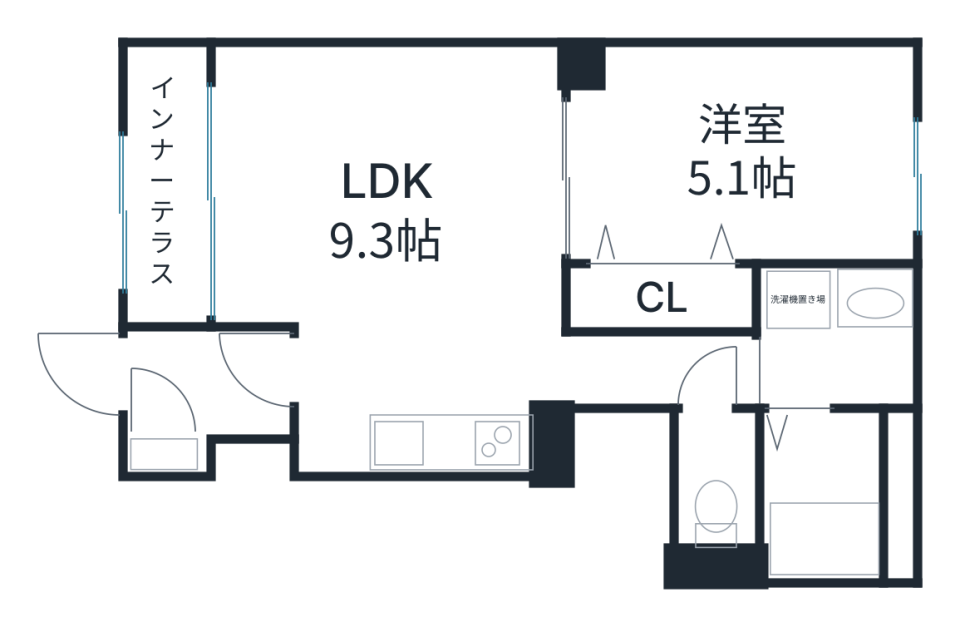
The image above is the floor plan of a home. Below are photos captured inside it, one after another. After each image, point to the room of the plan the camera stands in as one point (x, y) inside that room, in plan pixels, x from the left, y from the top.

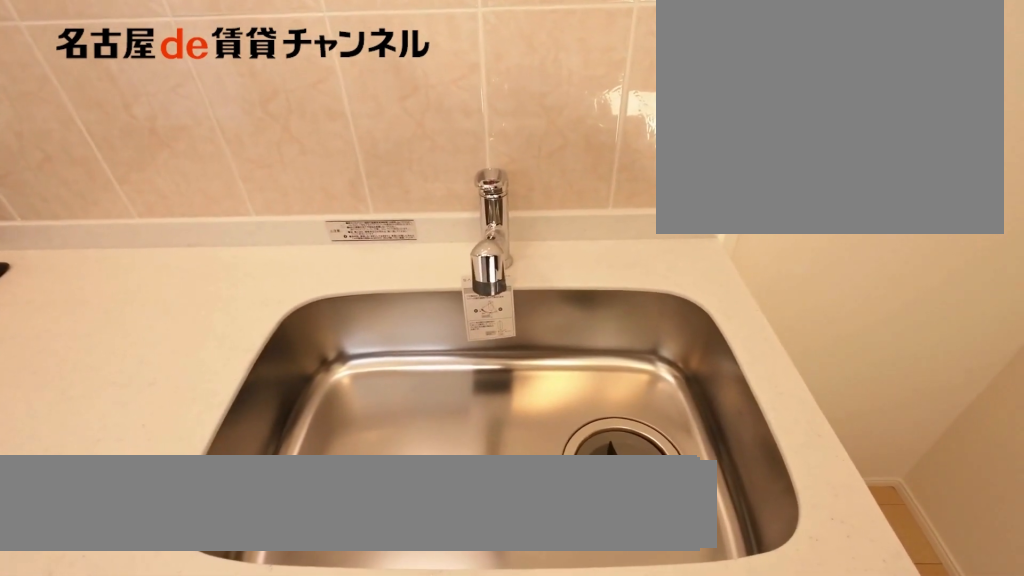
(465, 441)
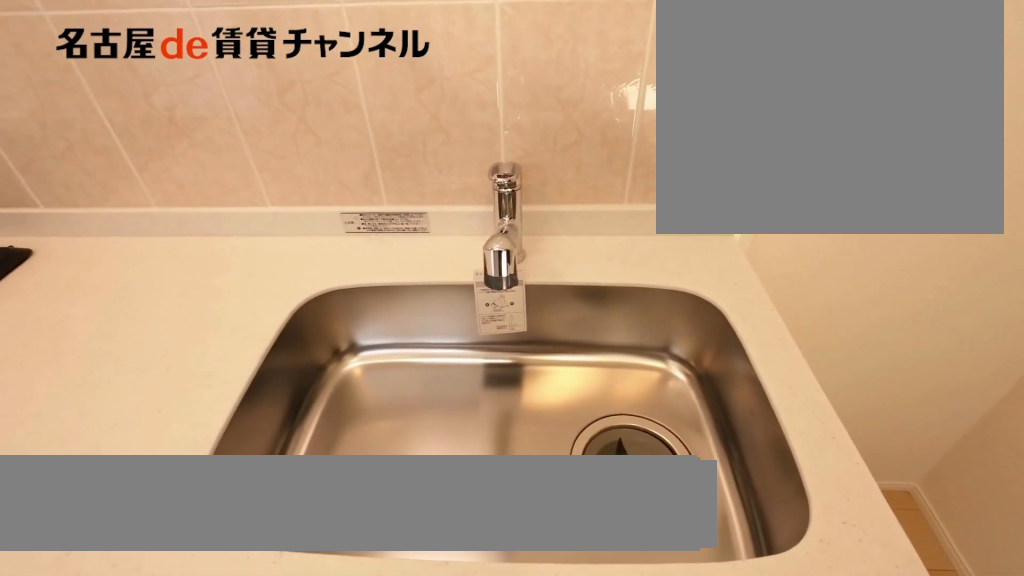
(465, 441)
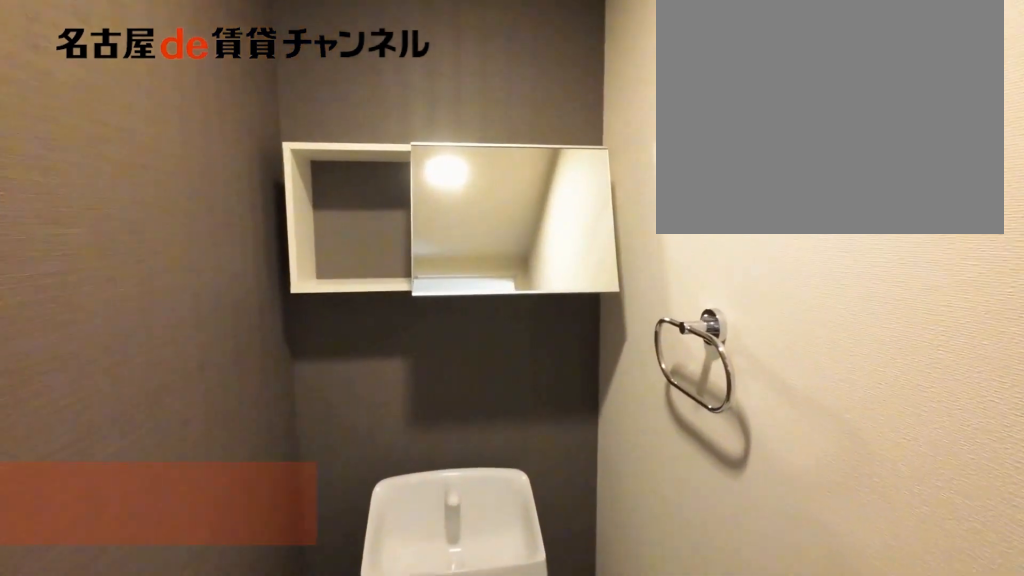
(714, 481)
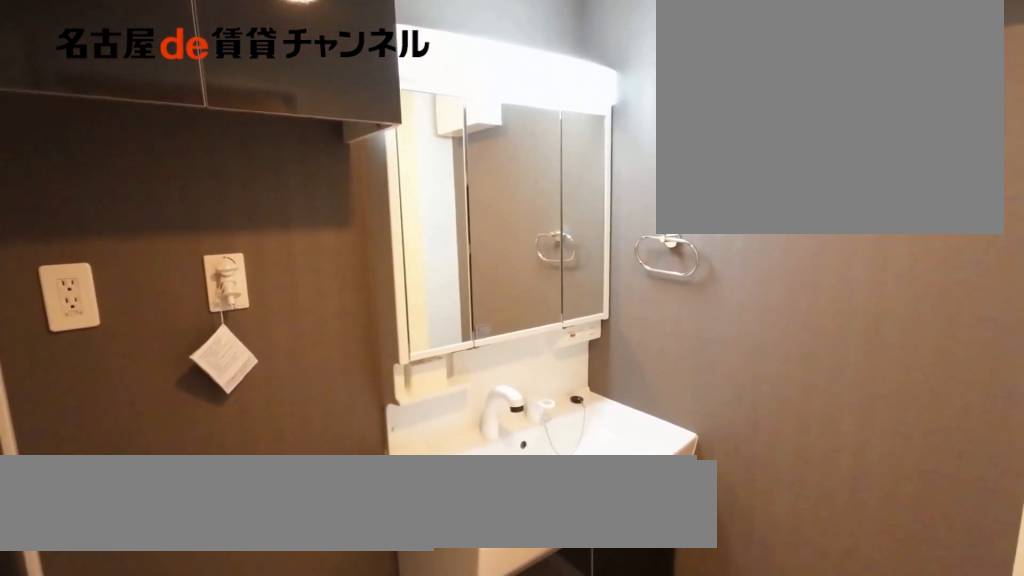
(834, 334)
